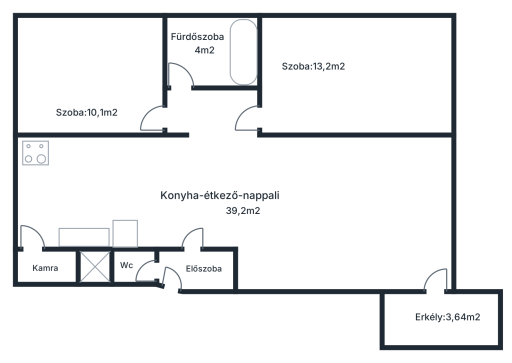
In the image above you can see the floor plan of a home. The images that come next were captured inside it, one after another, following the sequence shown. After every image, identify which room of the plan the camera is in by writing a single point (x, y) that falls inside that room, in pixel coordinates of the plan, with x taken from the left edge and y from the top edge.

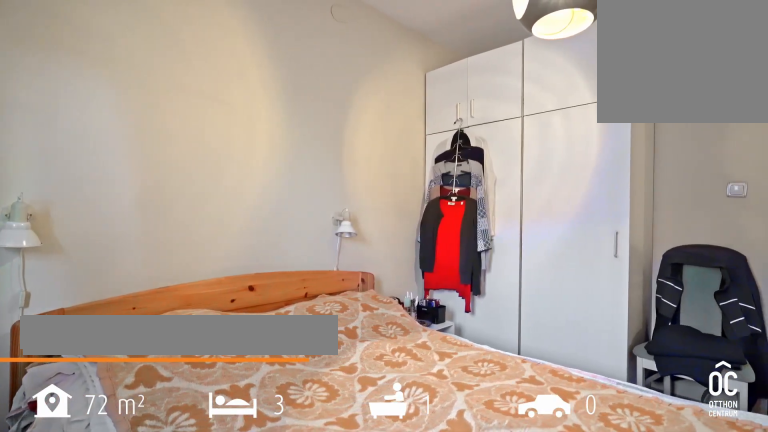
(98, 65)
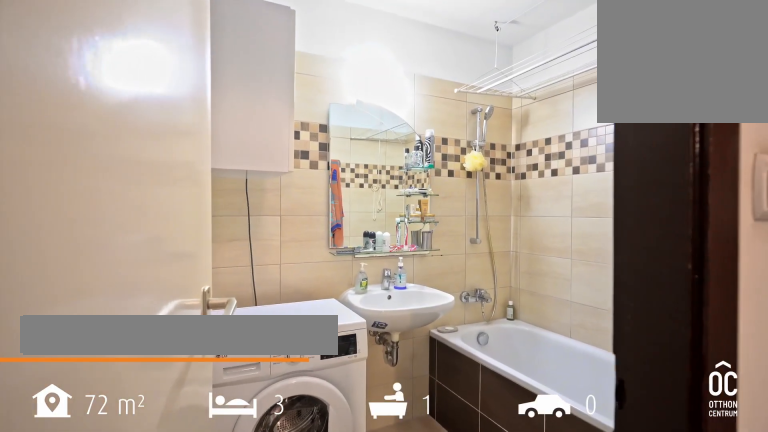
(212, 58)
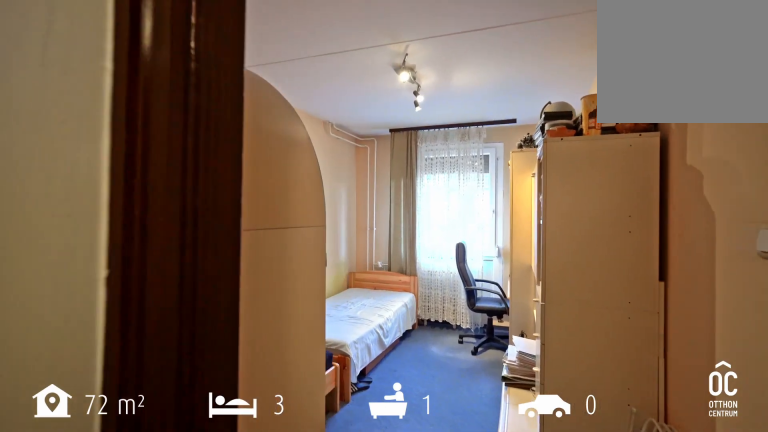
(321, 78)
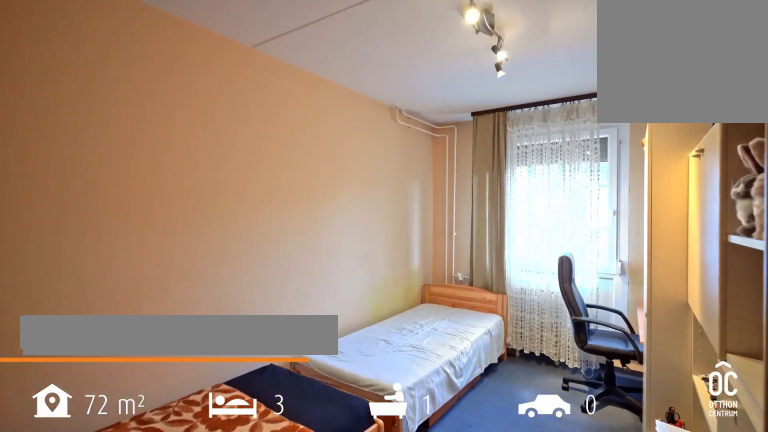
(321, 78)
